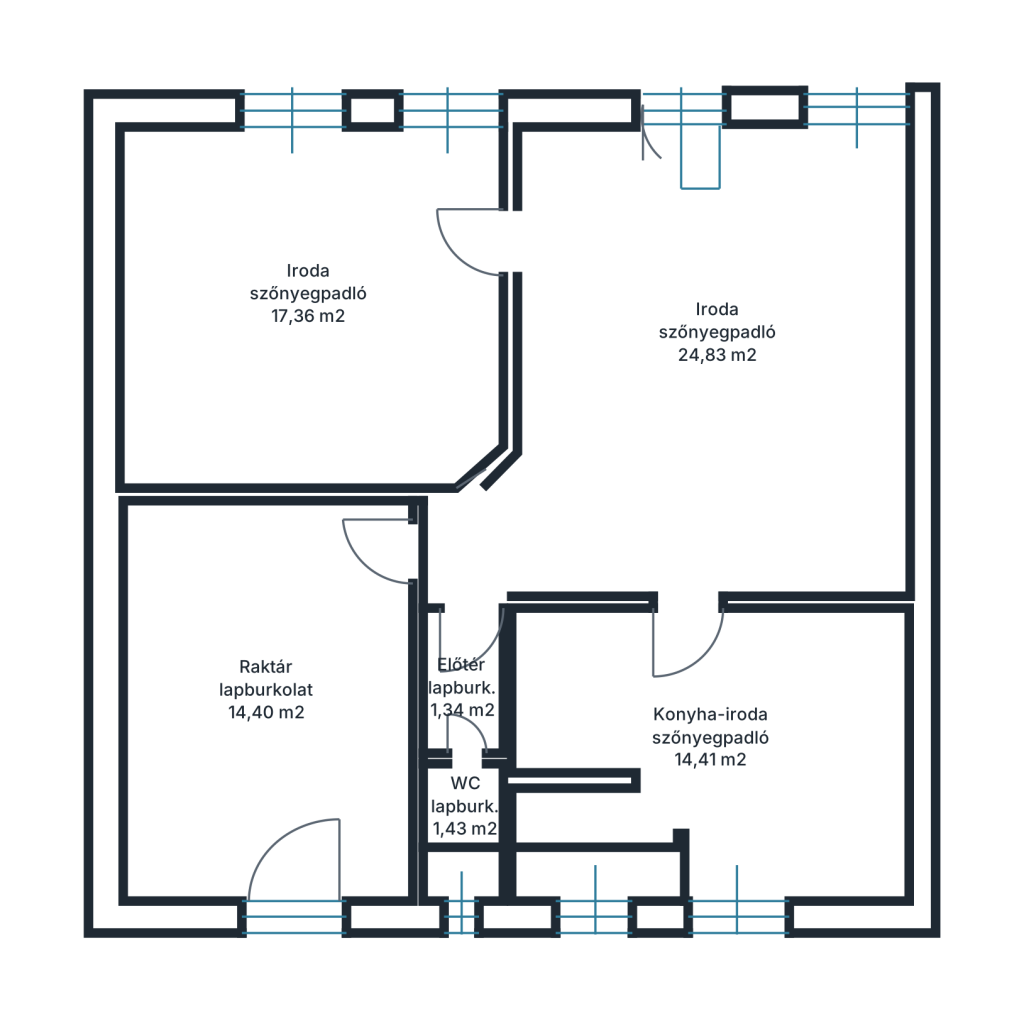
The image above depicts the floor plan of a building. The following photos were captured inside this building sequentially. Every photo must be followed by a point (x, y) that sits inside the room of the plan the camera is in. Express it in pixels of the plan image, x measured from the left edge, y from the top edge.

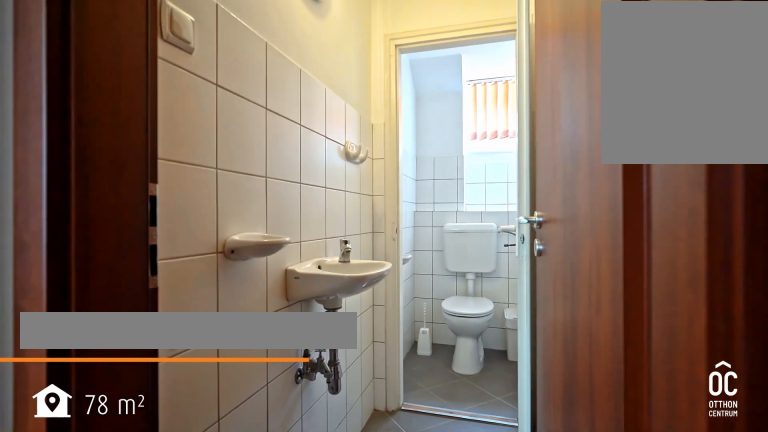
(461, 685)
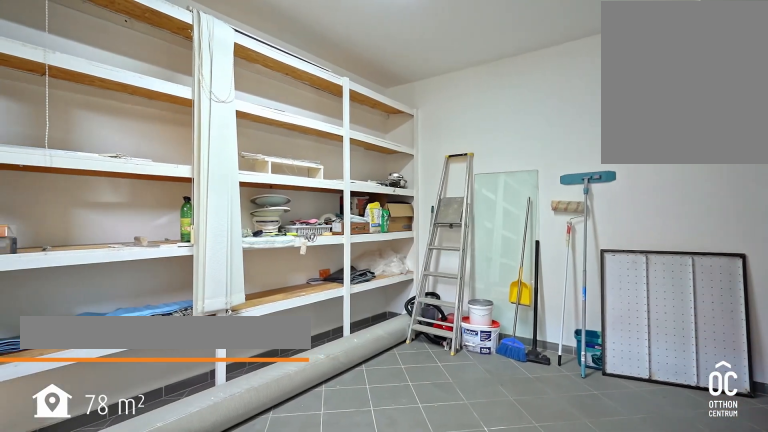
(274, 698)
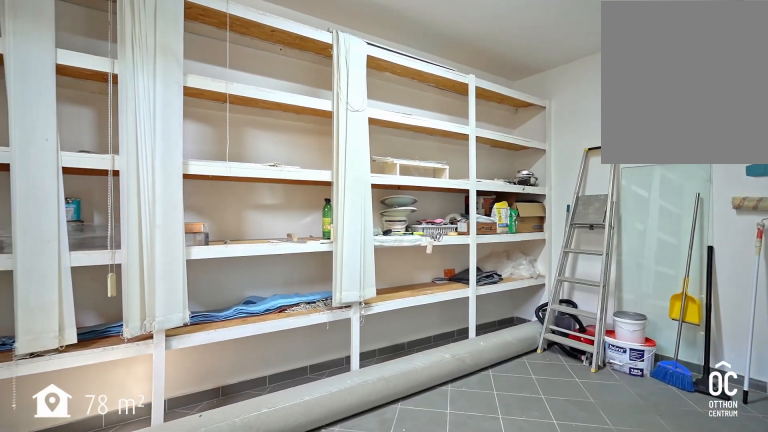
(274, 698)
